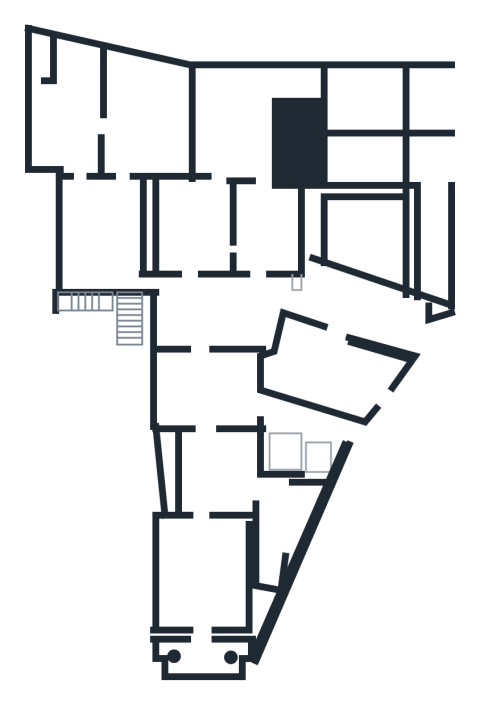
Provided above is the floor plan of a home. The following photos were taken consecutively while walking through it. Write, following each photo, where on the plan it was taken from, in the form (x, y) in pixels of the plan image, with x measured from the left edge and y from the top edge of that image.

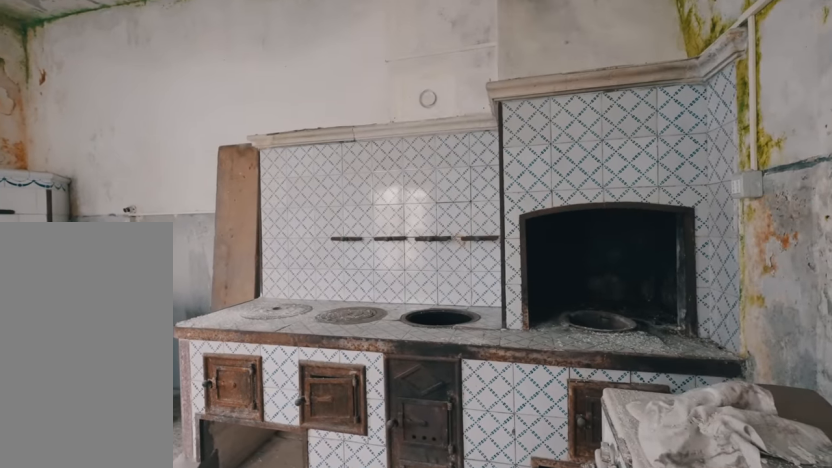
(131, 126)
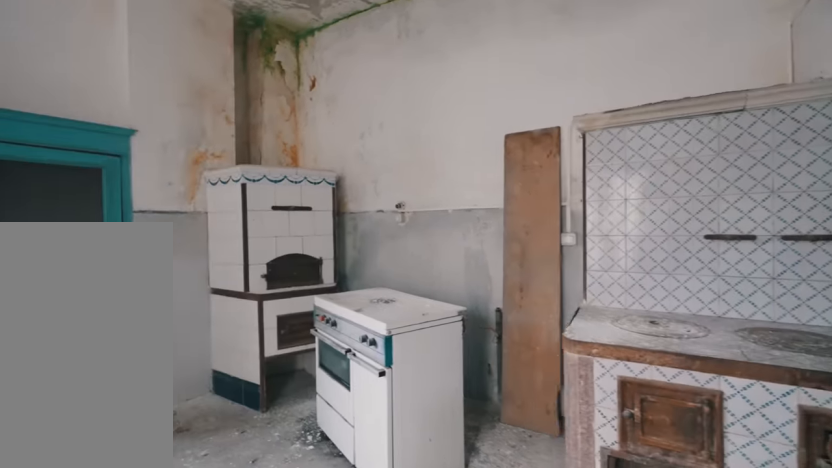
(131, 125)
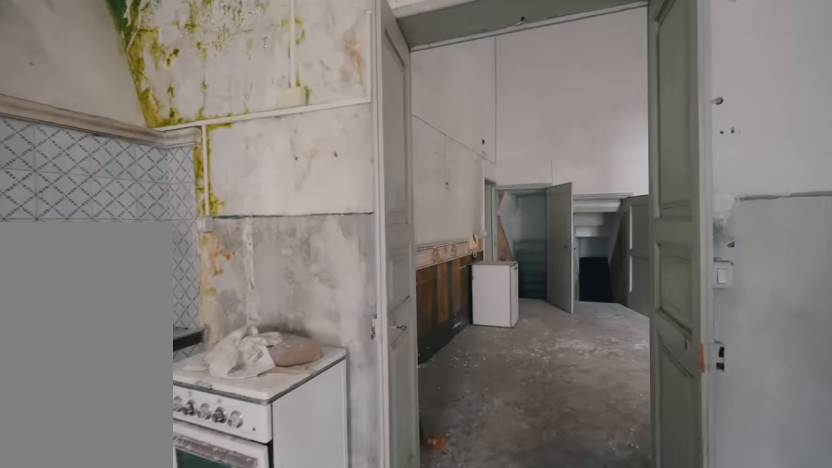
(131, 126)
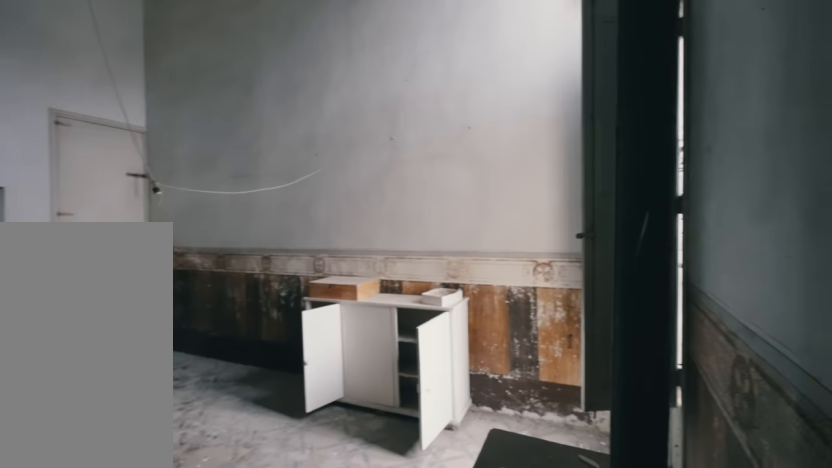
(100, 234)
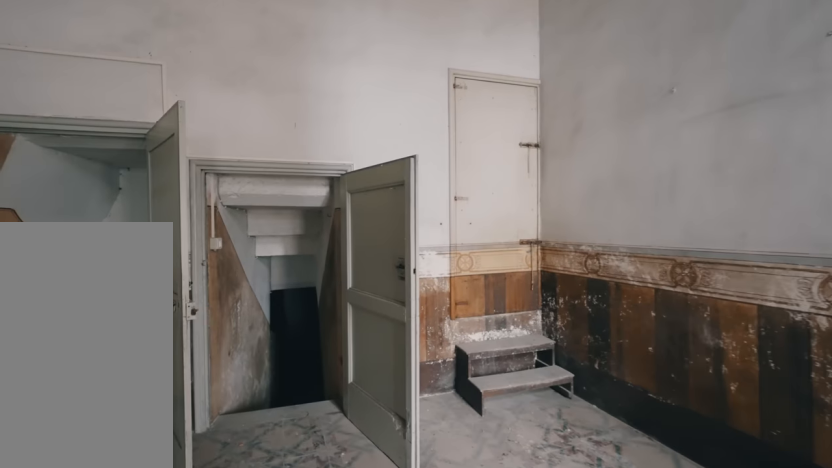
(100, 234)
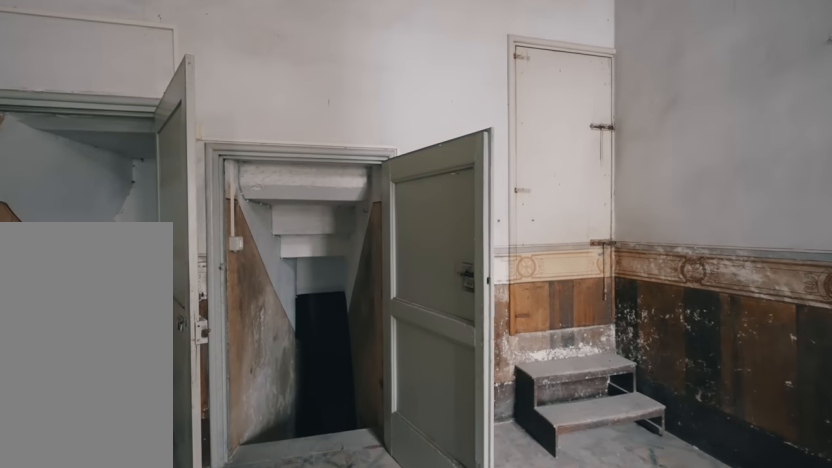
(100, 234)
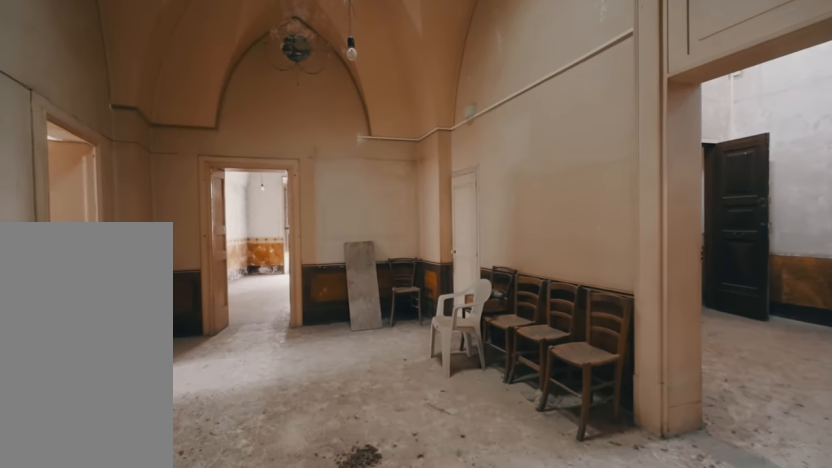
(212, 317)
